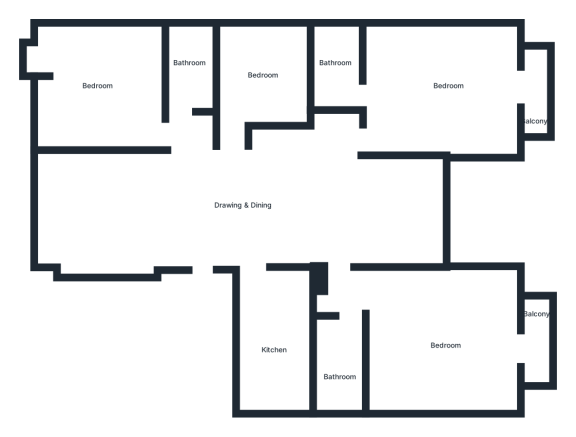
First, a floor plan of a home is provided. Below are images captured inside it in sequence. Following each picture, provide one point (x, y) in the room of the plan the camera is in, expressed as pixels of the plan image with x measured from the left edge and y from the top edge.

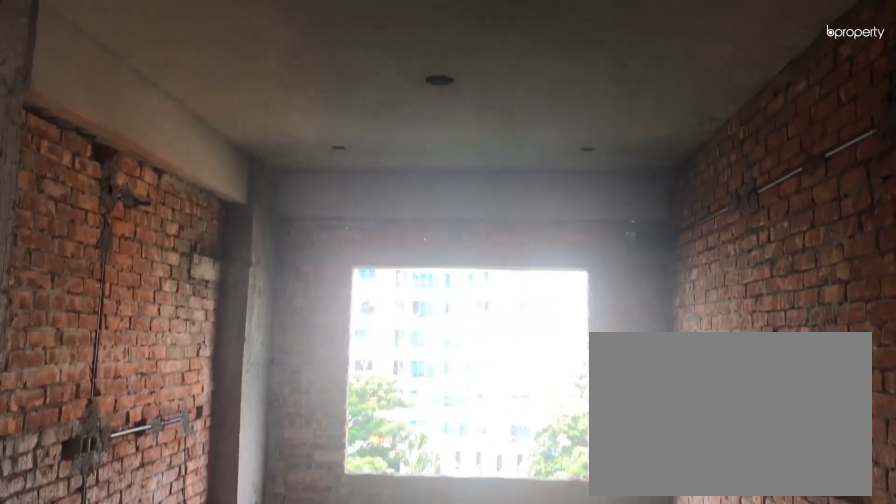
(91, 210)
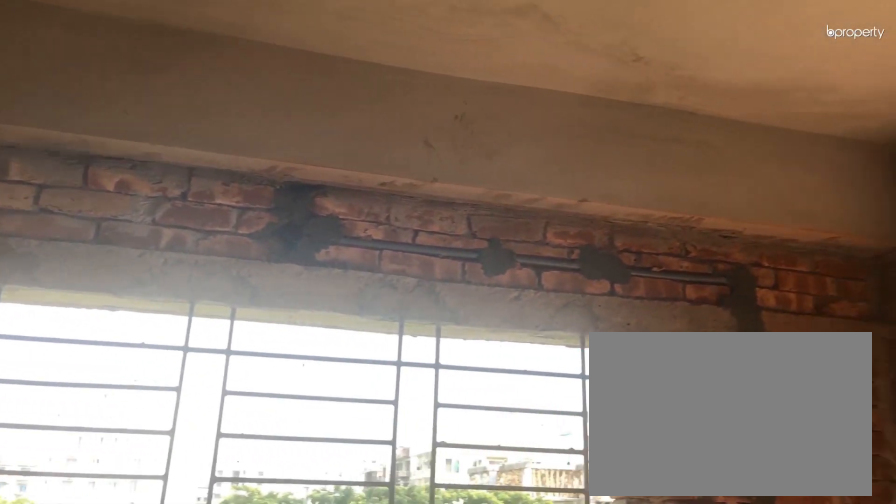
(442, 94)
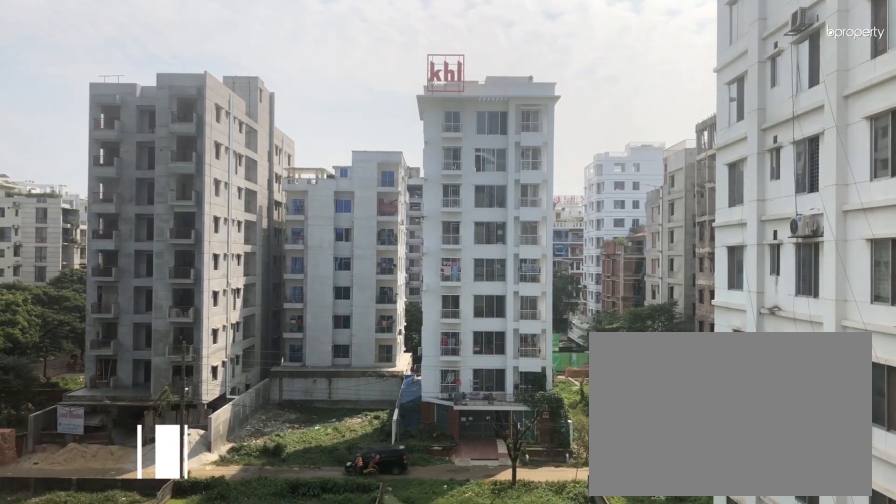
(530, 90)
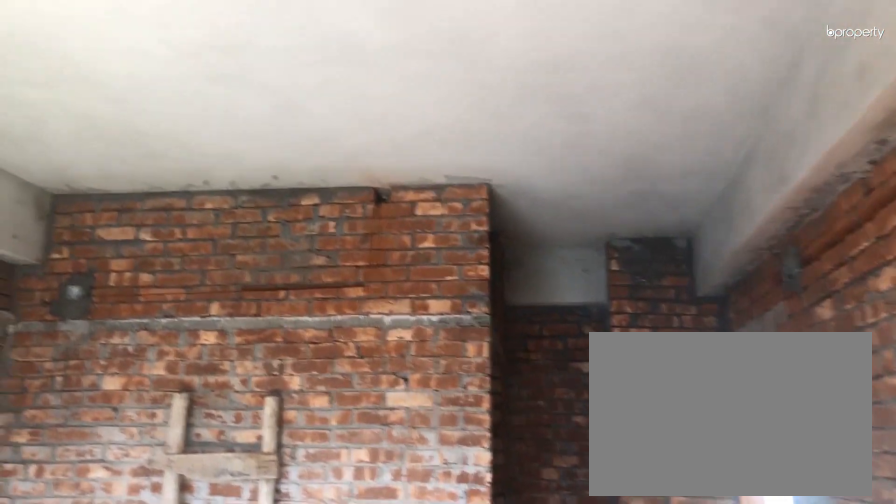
(441, 347)
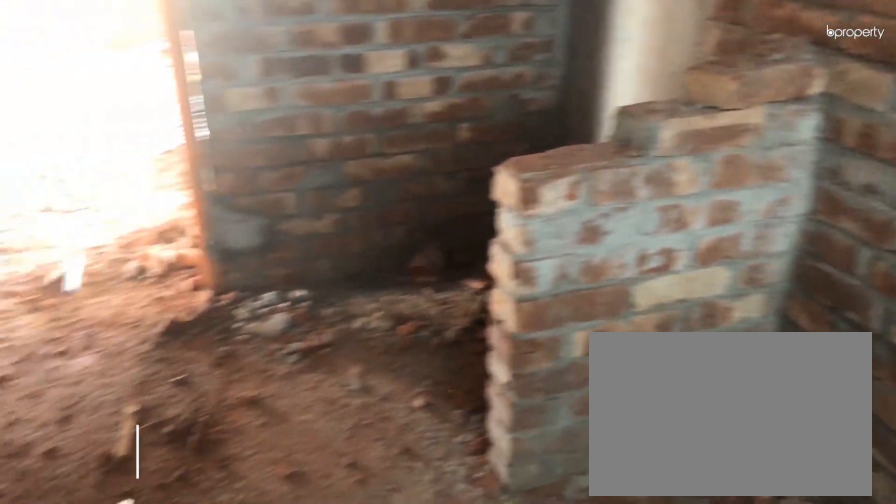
(272, 347)
